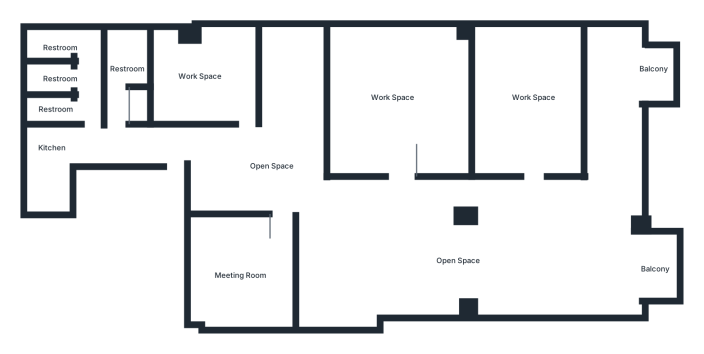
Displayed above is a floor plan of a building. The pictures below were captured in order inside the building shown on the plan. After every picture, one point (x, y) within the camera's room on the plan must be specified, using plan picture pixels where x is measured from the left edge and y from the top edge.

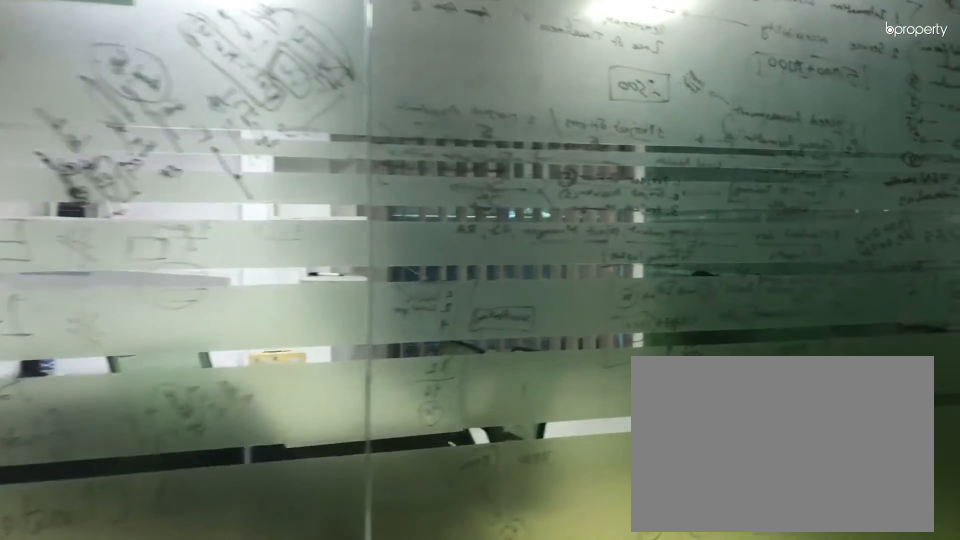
(193, 154)
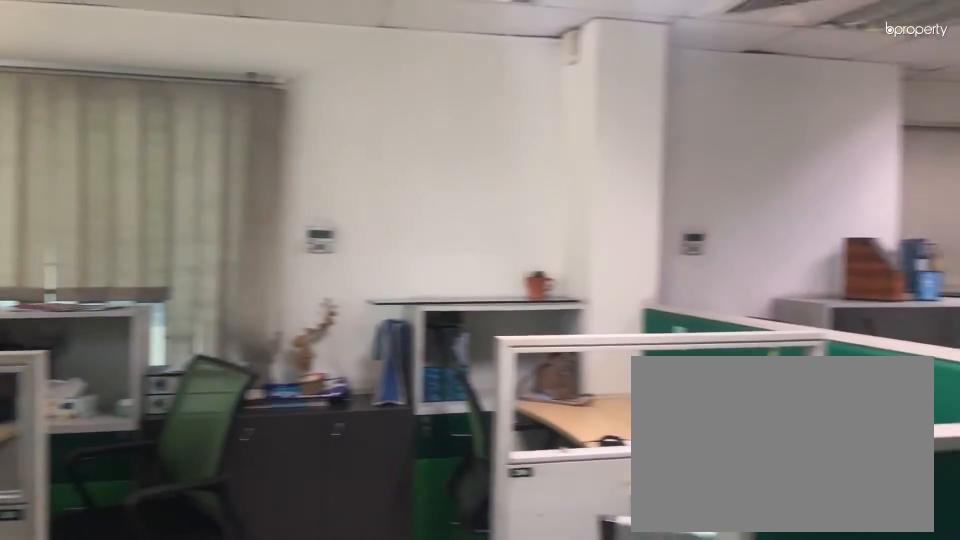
(515, 202)
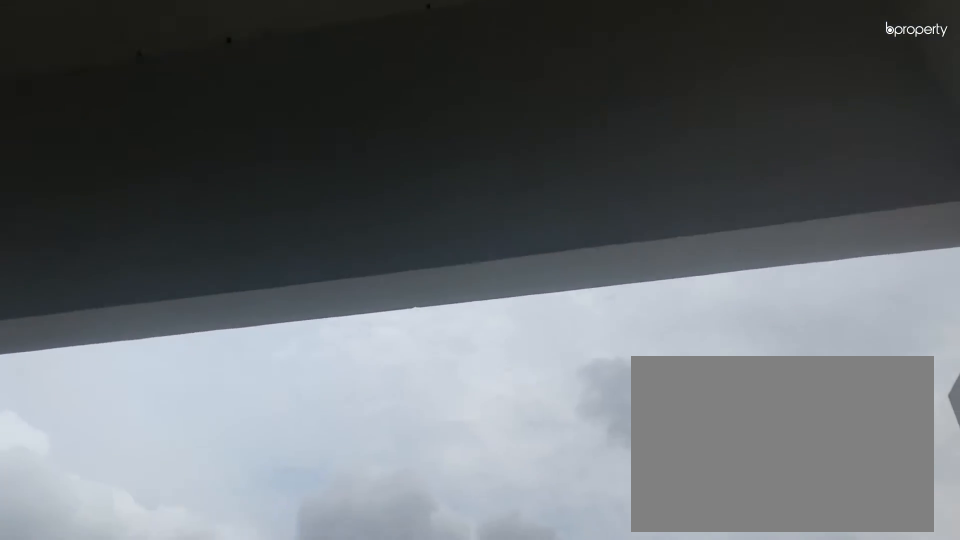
(650, 75)
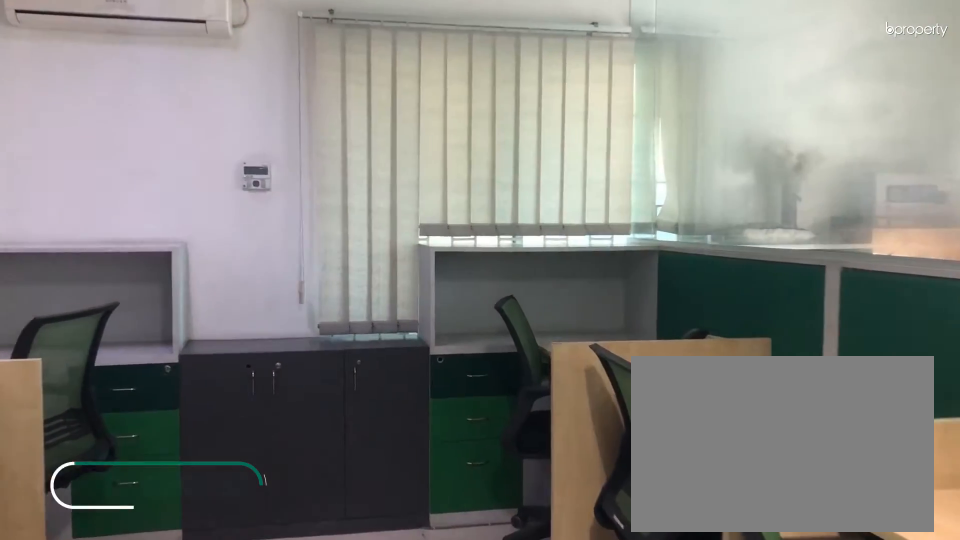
(528, 96)
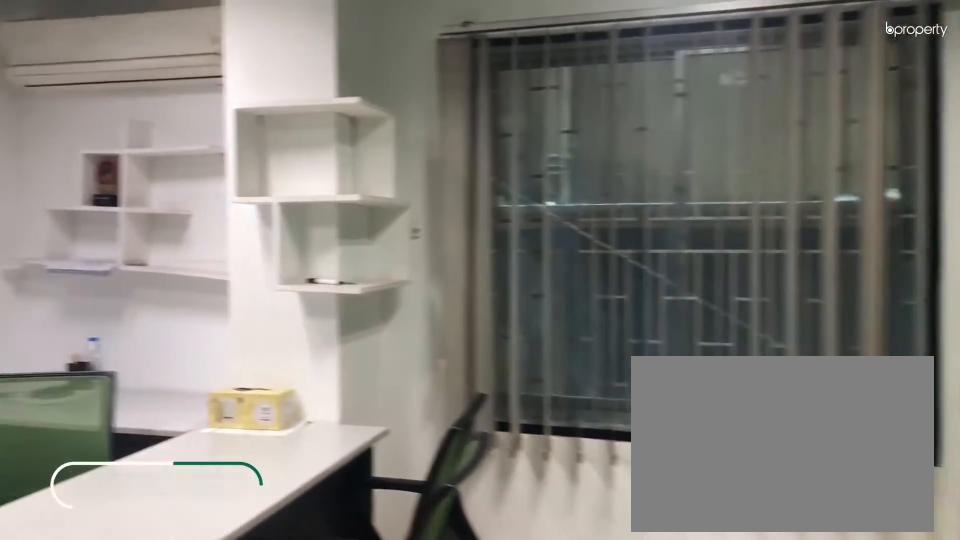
(210, 77)
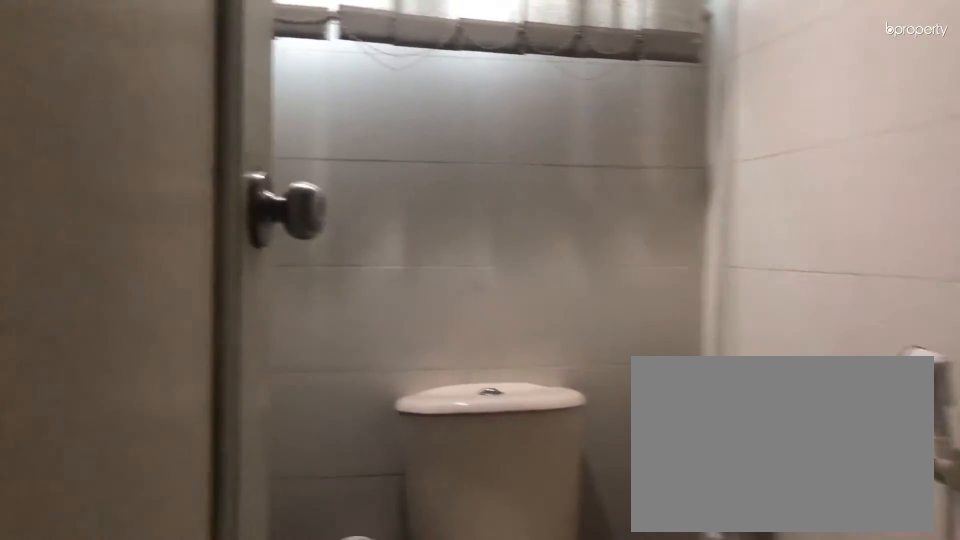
(67, 44)
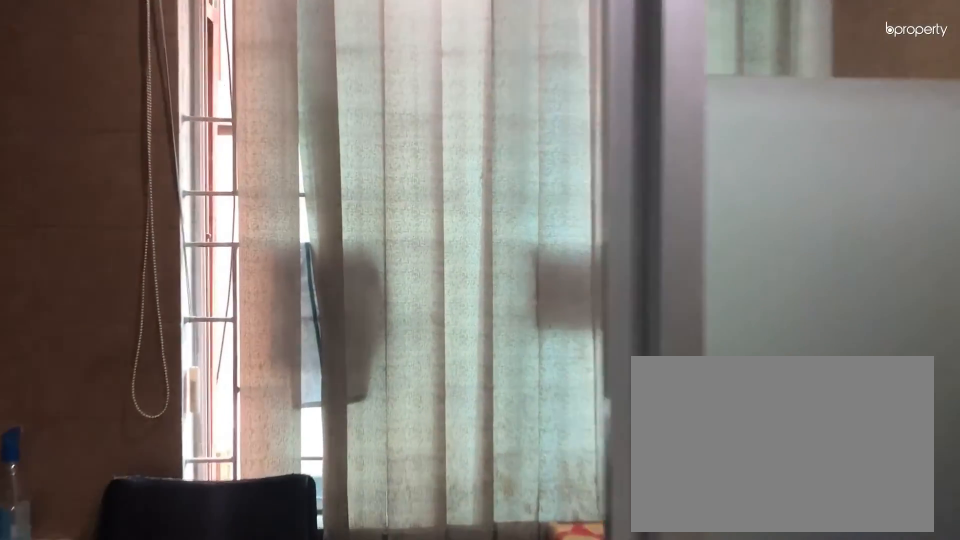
(47, 184)
